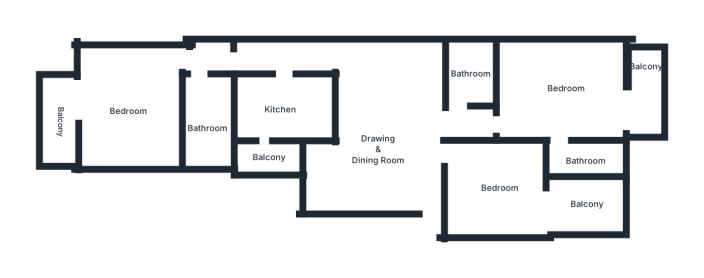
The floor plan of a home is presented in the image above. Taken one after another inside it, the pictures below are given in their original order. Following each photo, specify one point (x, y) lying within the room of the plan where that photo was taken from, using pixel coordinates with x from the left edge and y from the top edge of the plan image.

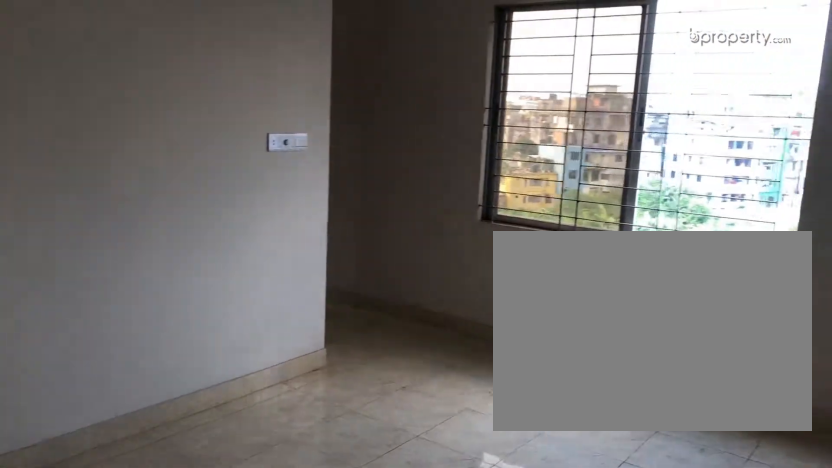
(376, 160)
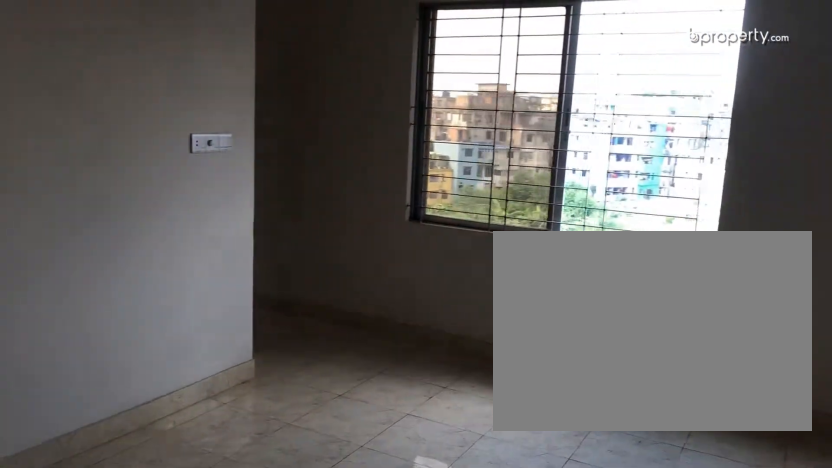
(376, 160)
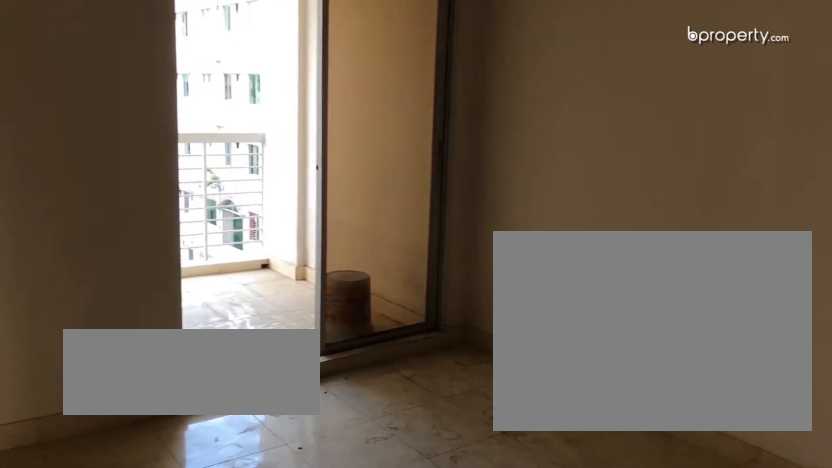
(500, 205)
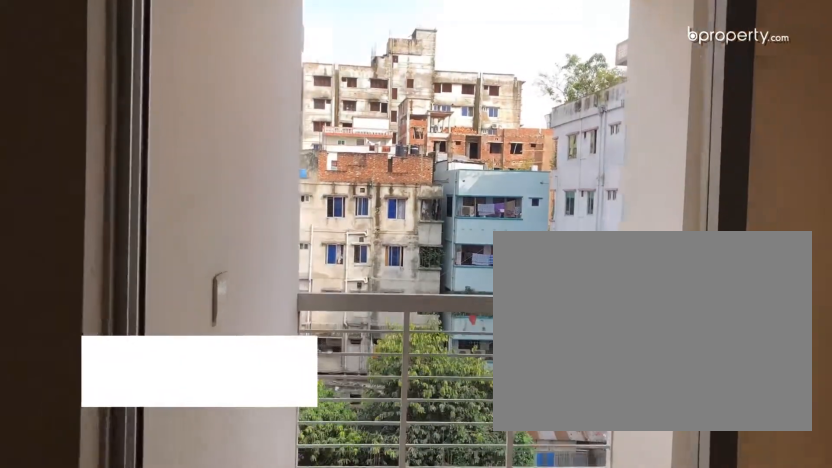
(587, 220)
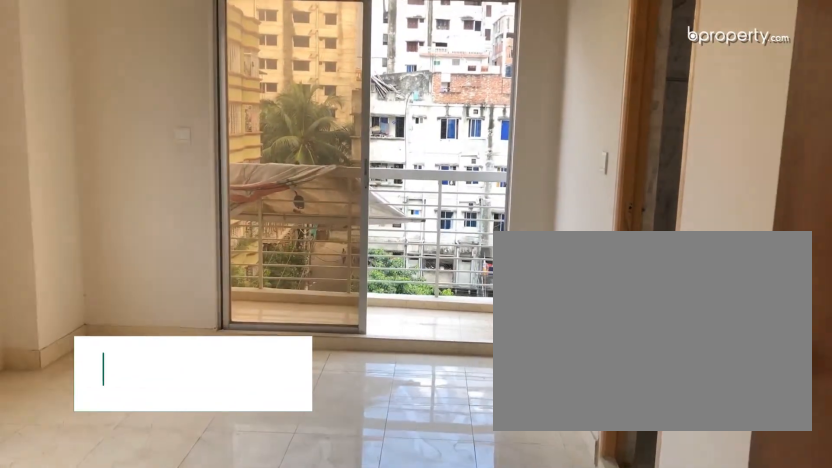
(562, 100)
